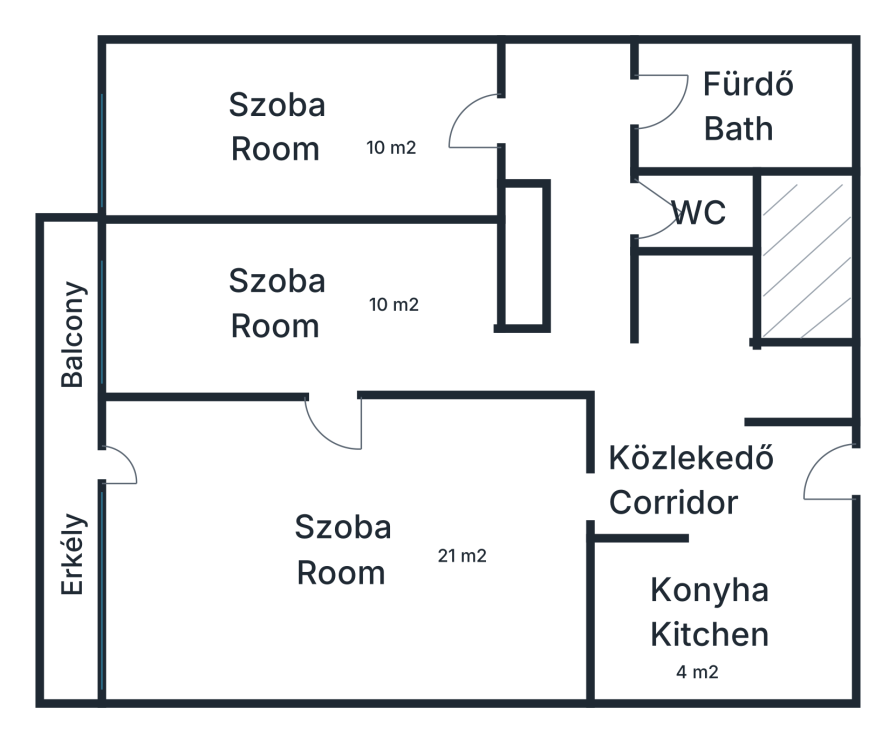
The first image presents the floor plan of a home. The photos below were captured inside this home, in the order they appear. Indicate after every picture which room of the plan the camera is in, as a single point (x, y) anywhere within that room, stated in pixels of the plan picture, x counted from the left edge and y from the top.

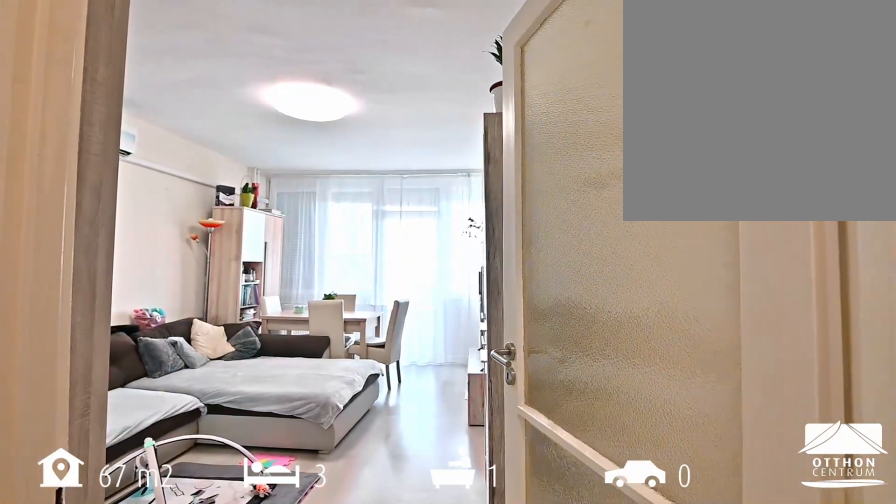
(618, 495)
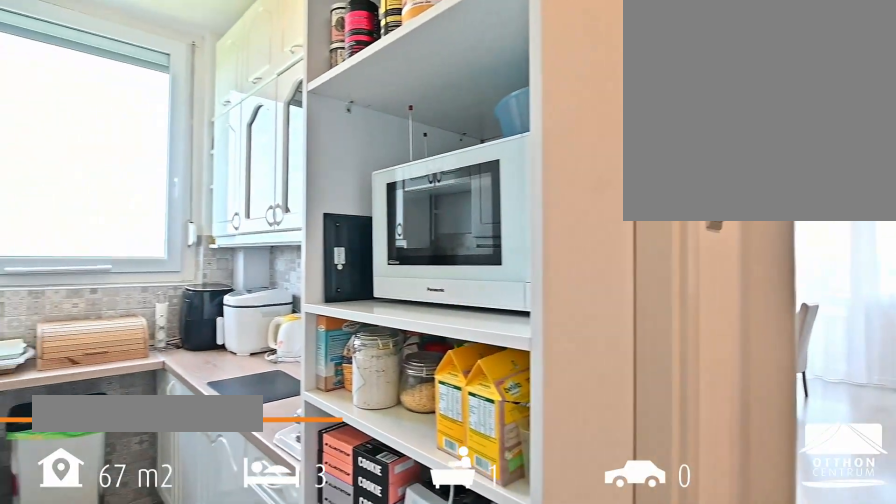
(712, 610)
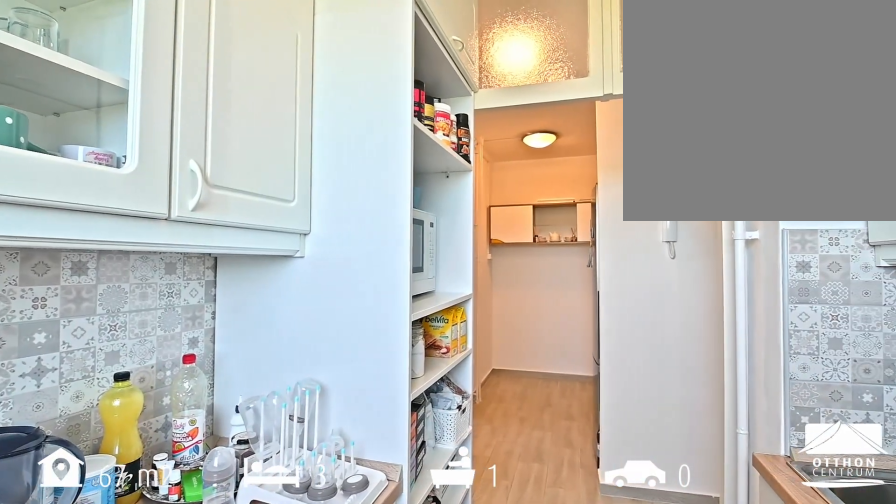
(712, 610)
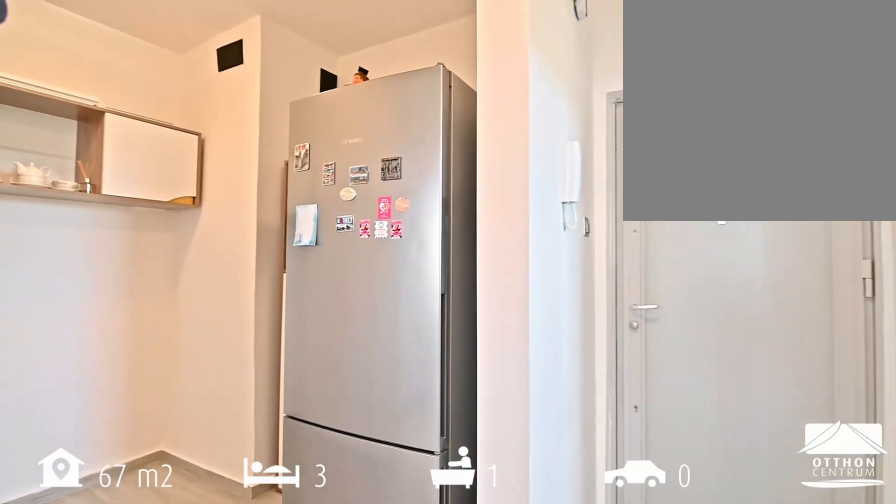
(807, 383)
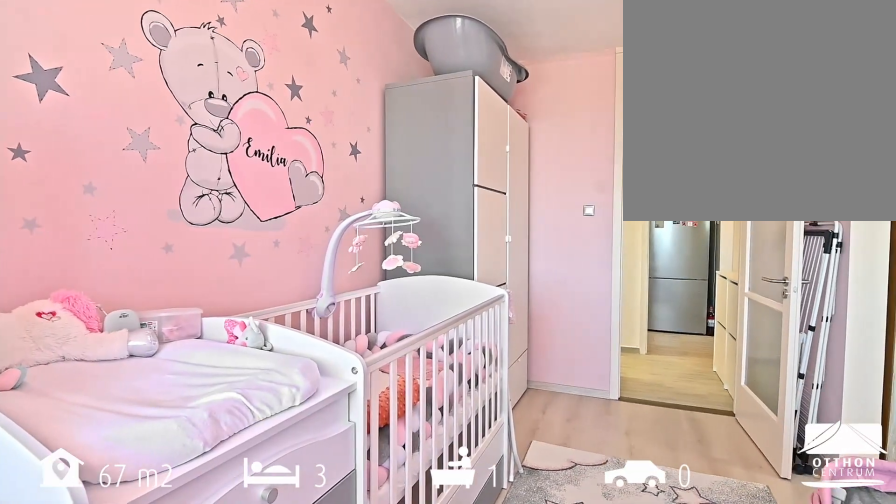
(308, 309)
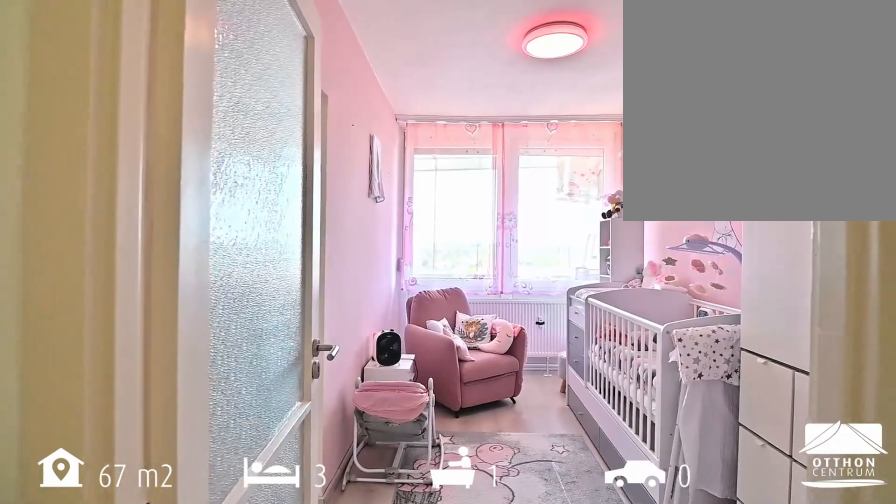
(308, 309)
